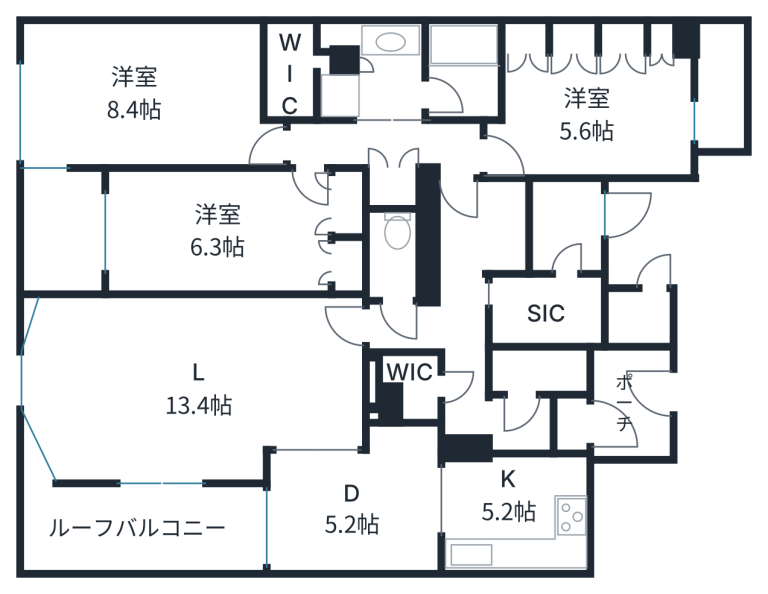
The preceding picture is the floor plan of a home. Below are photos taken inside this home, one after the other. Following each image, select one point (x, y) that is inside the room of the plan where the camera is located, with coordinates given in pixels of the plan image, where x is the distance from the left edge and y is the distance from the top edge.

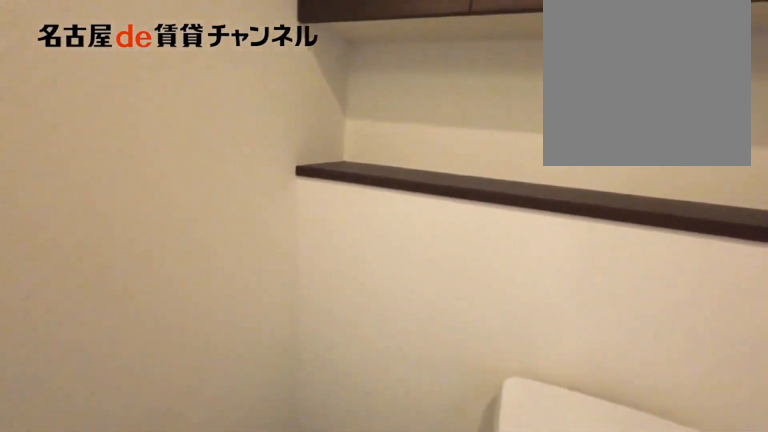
(392, 256)
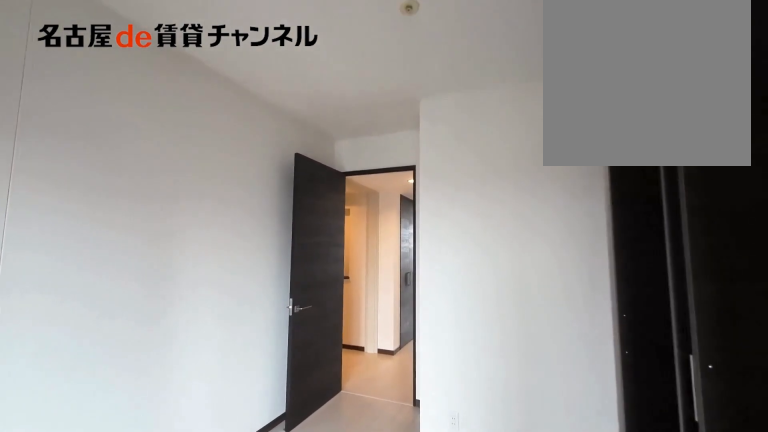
(593, 115)
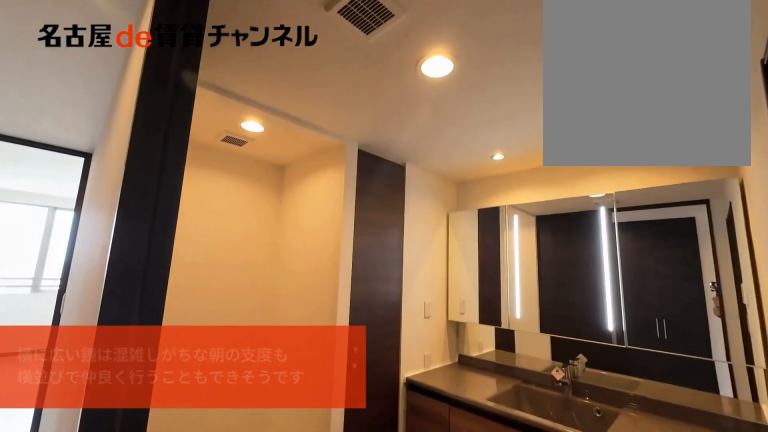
(378, 76)
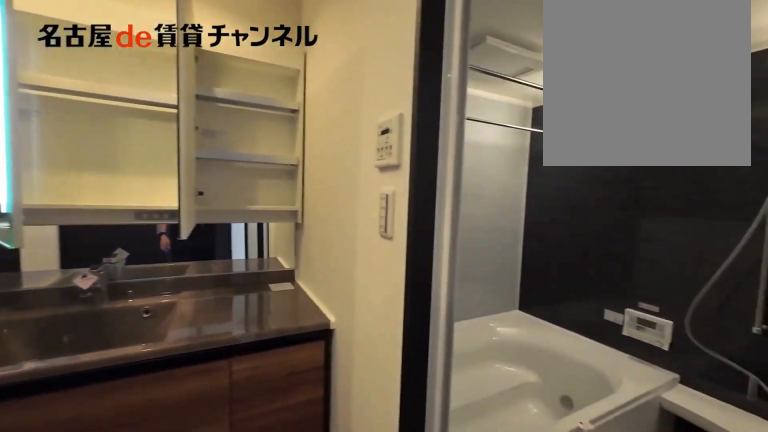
(378, 76)
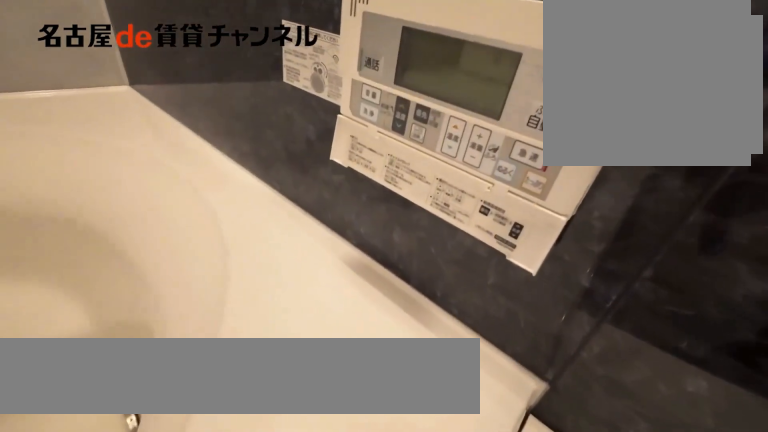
(463, 71)
